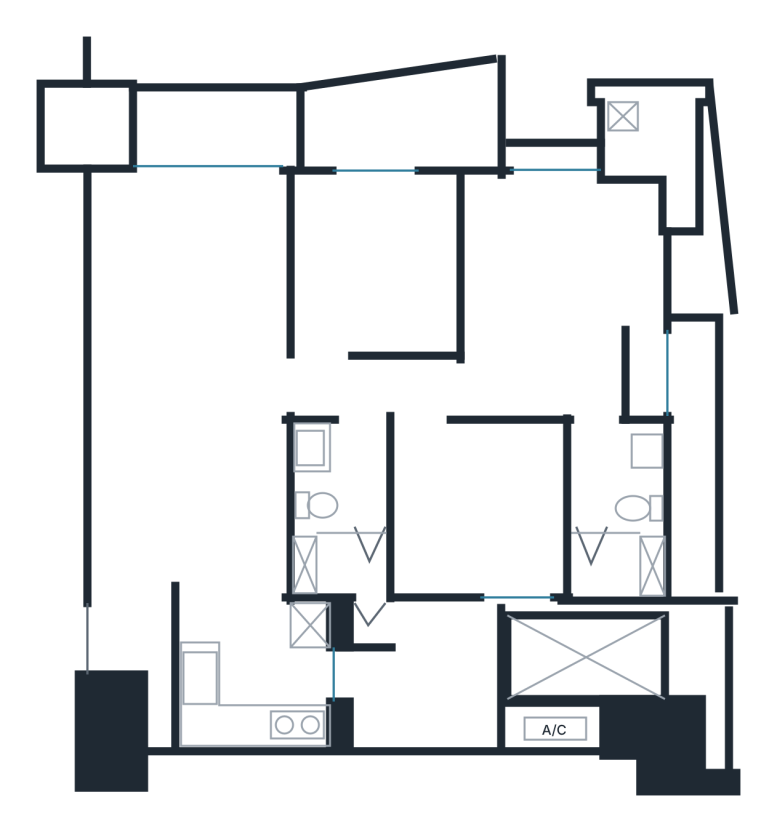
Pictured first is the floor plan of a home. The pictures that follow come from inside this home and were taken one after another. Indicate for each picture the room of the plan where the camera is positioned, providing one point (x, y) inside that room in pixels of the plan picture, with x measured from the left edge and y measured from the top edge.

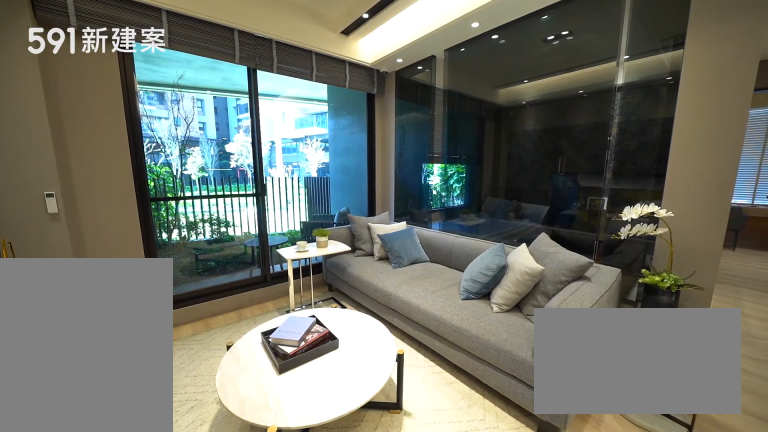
(195, 276)
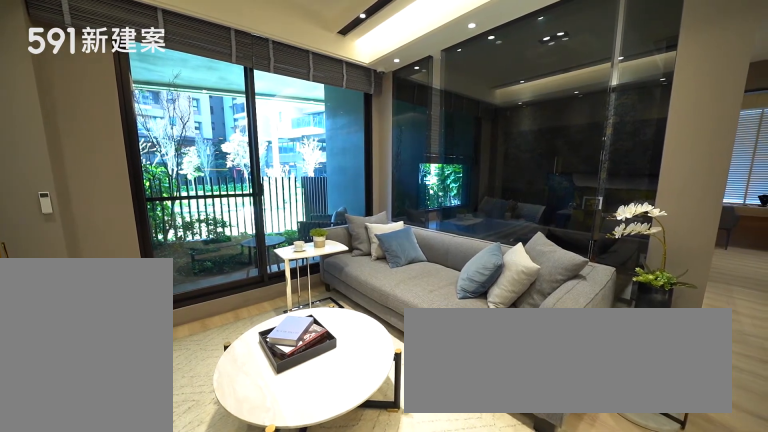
(195, 276)
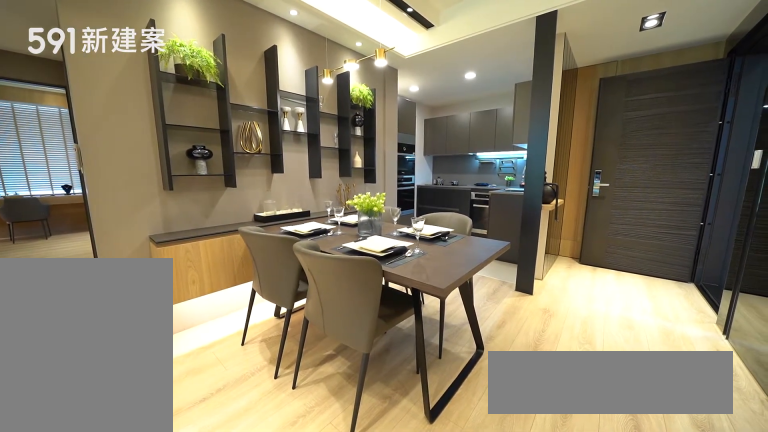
(191, 471)
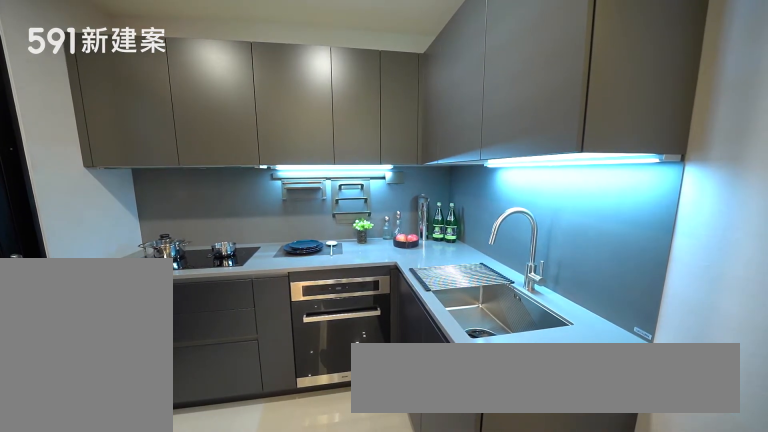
(254, 675)
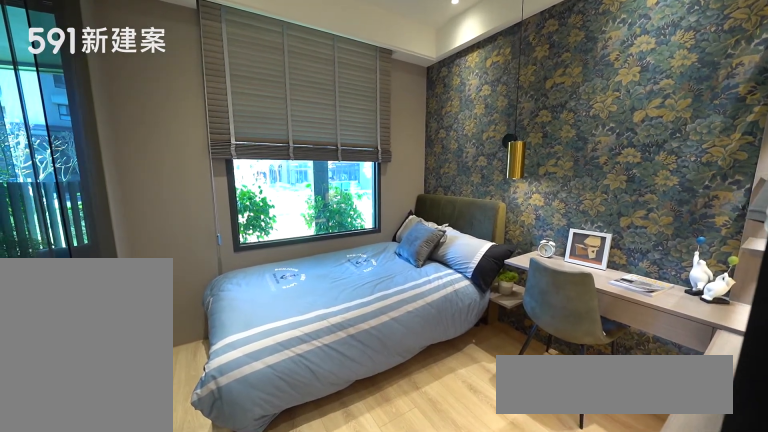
(377, 259)
